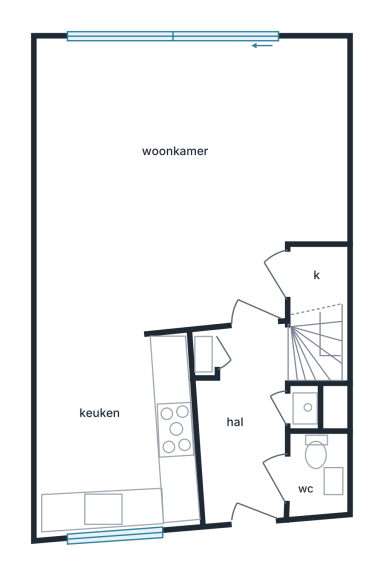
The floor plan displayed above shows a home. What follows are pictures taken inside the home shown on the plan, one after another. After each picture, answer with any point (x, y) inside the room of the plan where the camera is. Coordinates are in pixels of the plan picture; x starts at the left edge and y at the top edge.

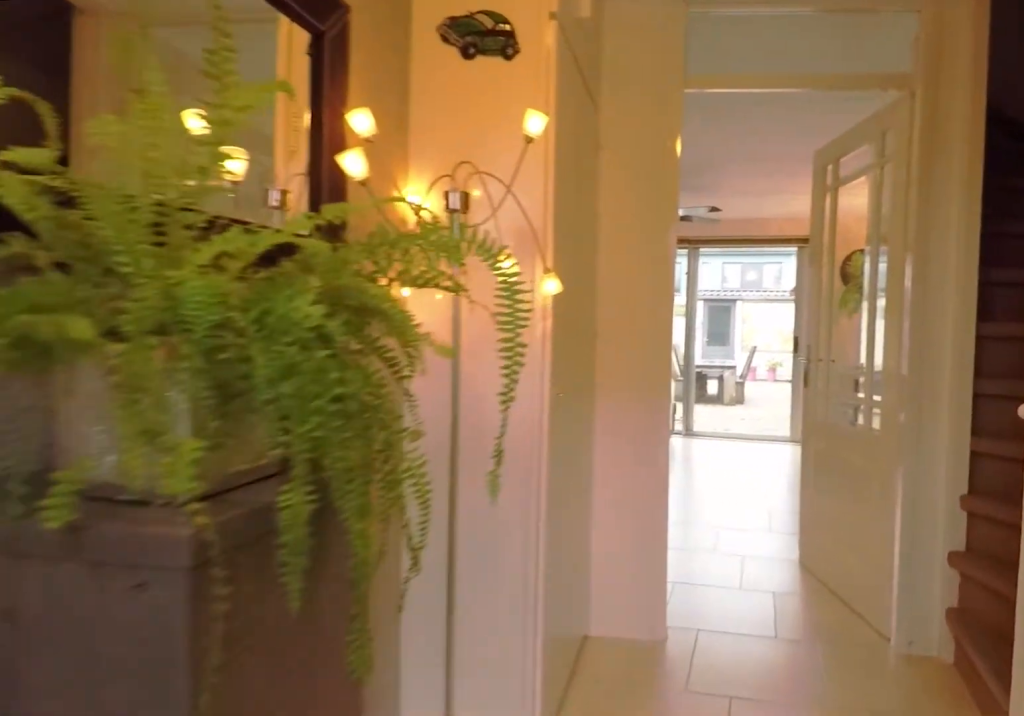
(245, 424)
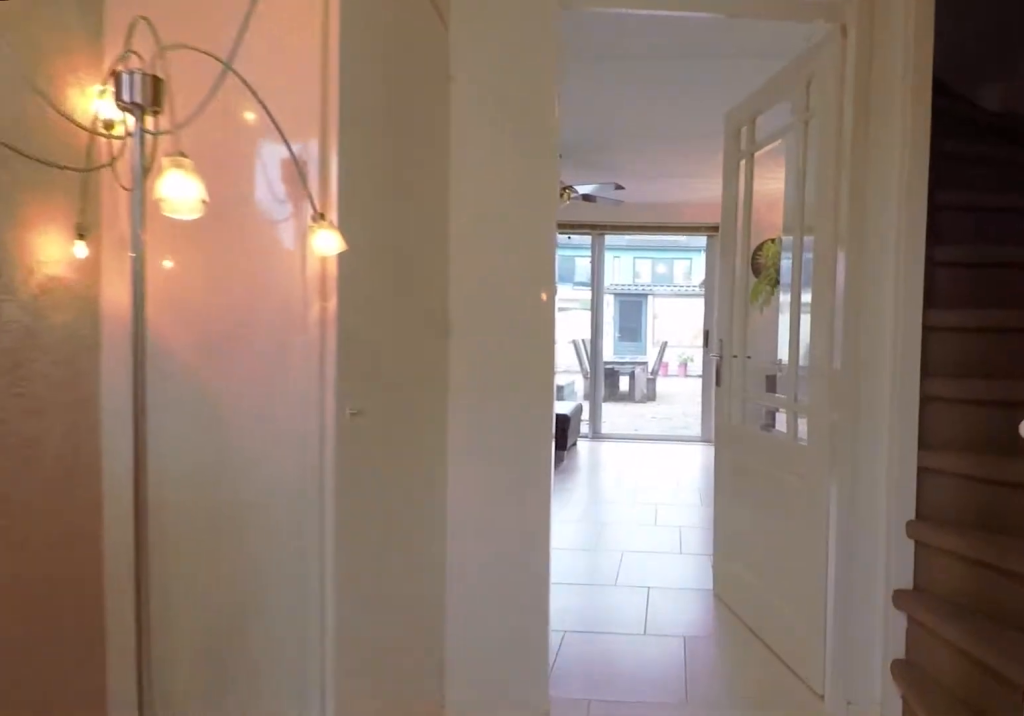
(245, 424)
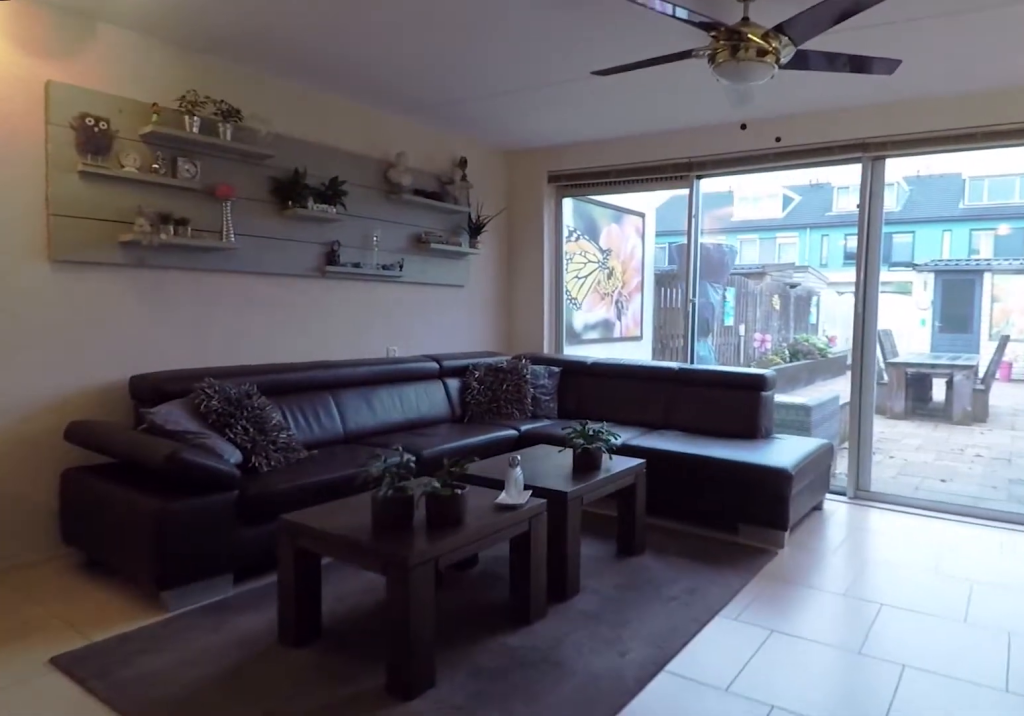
(196, 214)
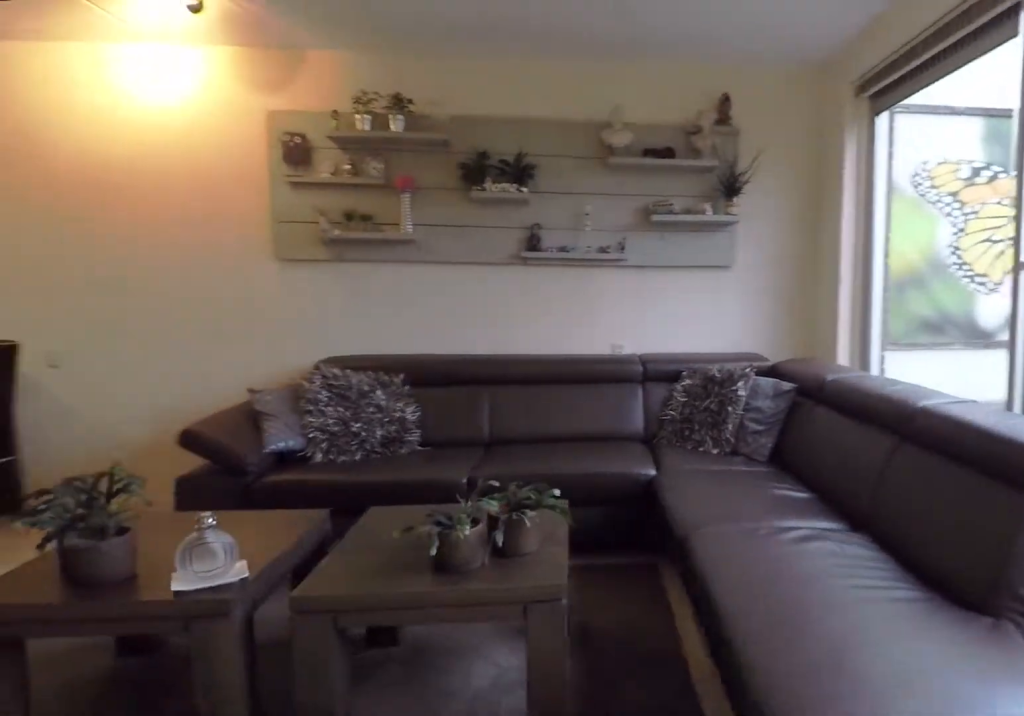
(196, 214)
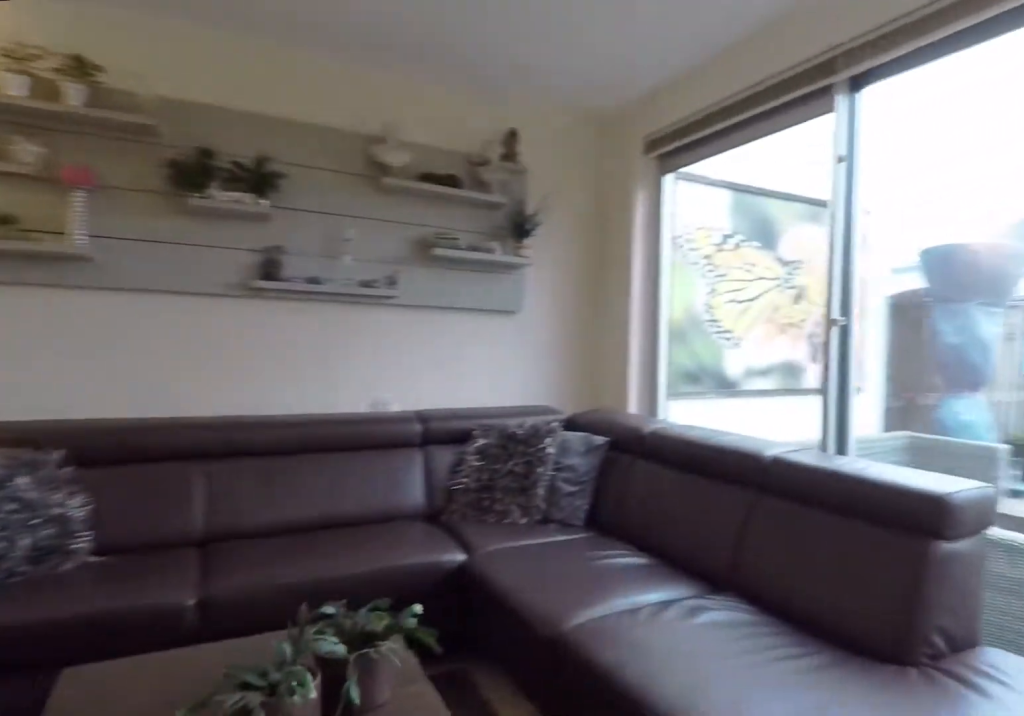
(196, 214)
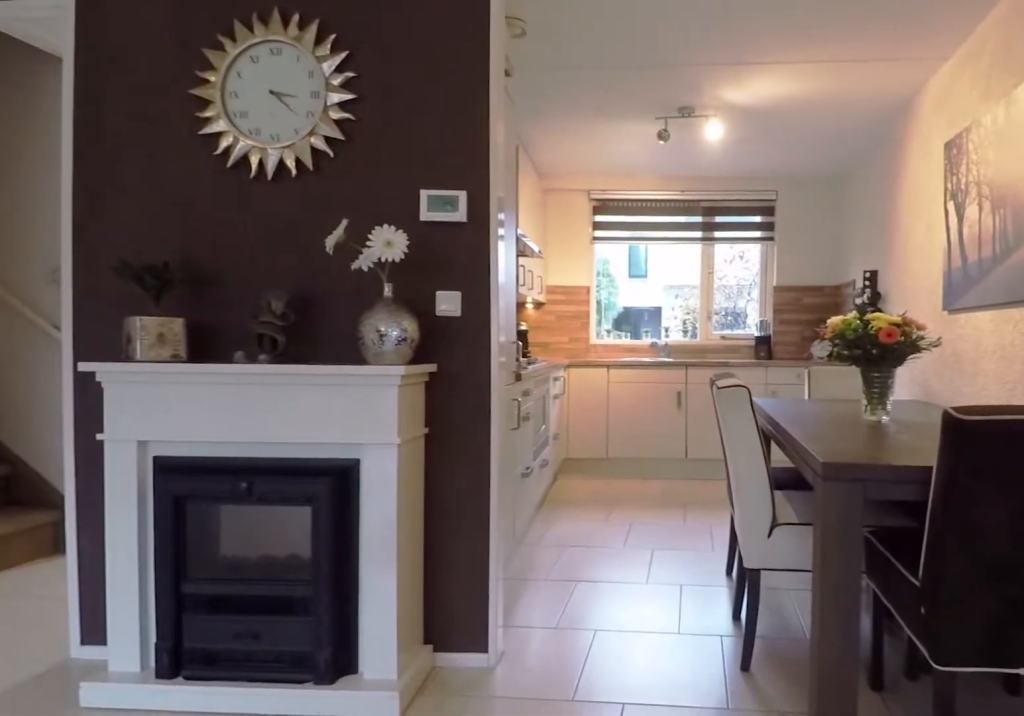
(196, 214)
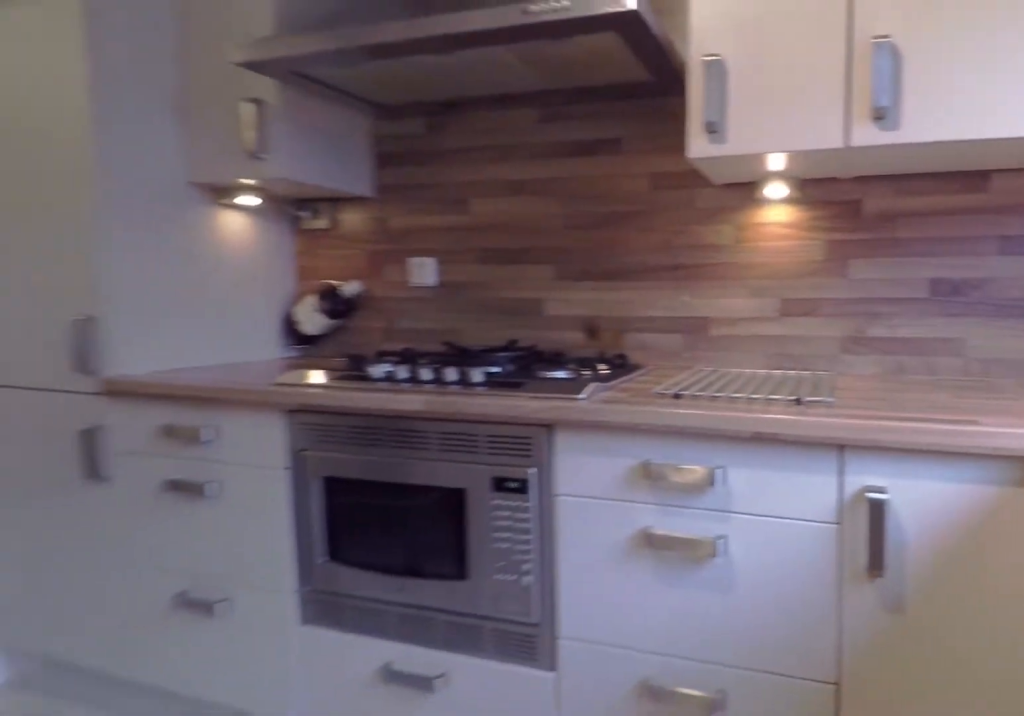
(116, 435)
